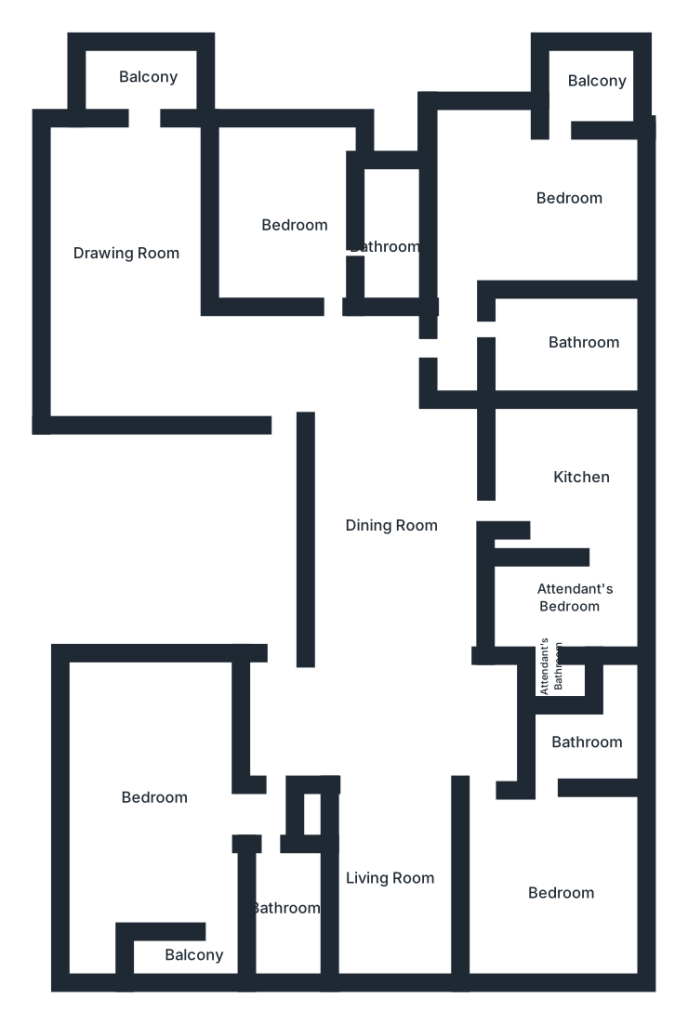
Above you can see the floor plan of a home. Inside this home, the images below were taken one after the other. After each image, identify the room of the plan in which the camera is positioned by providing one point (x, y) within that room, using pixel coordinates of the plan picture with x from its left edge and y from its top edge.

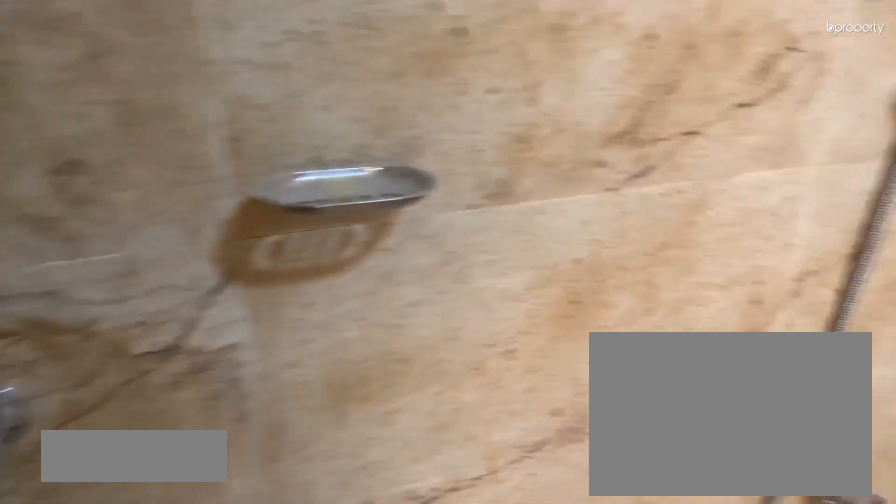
(554, 327)
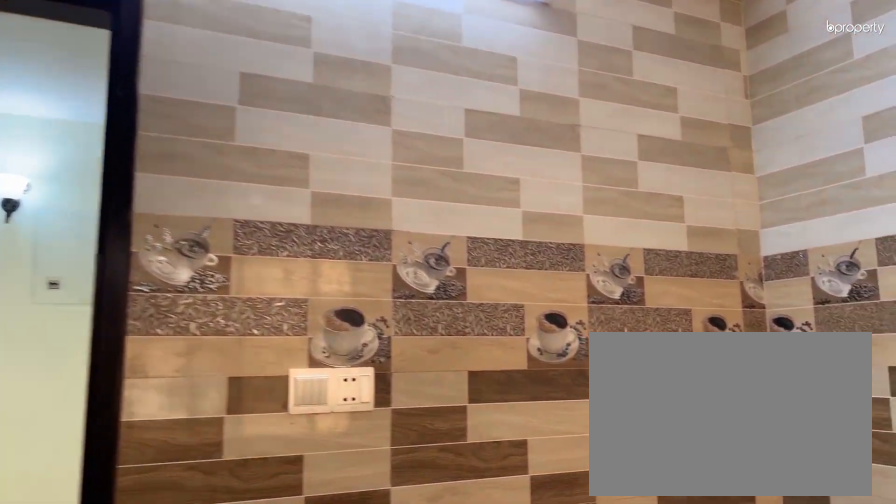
(537, 503)
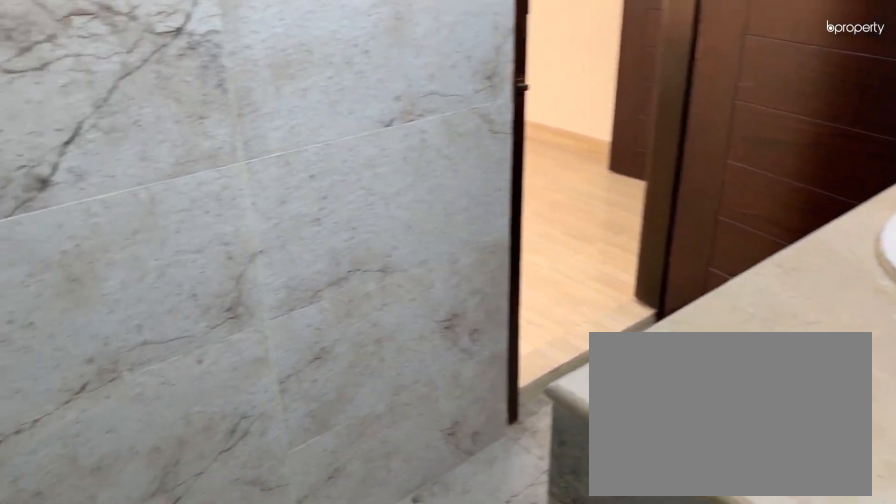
(585, 742)
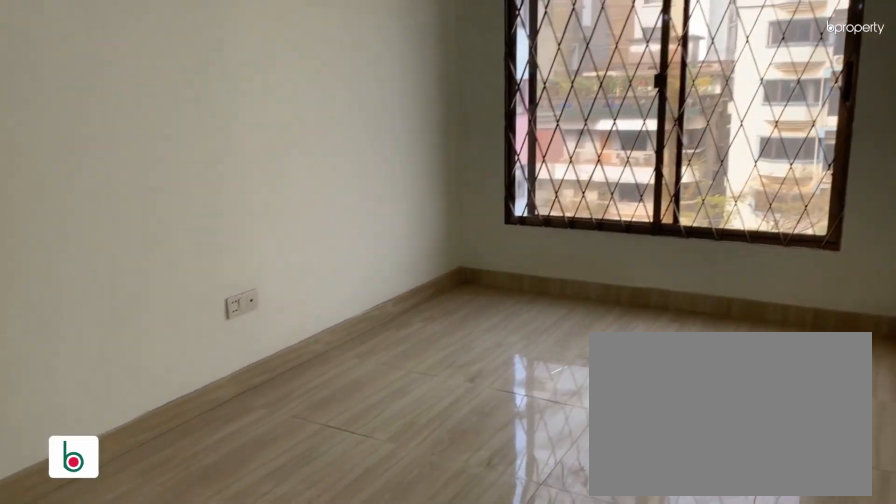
(383, 886)
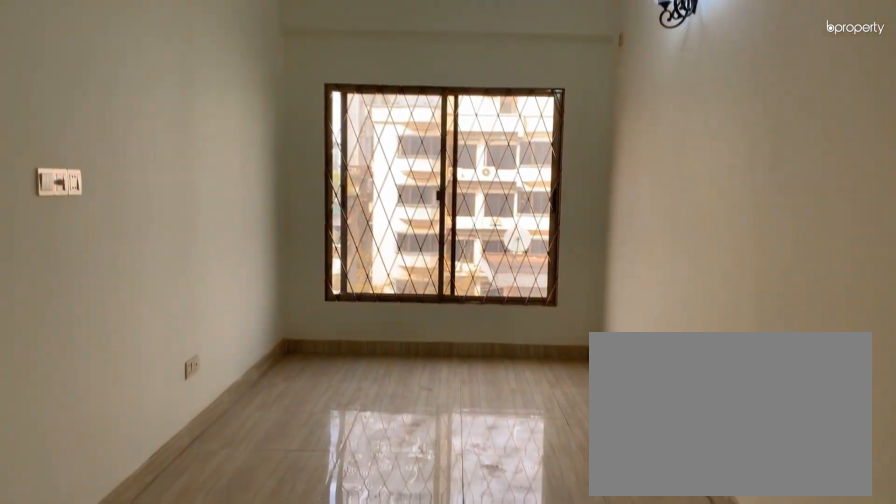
(381, 868)
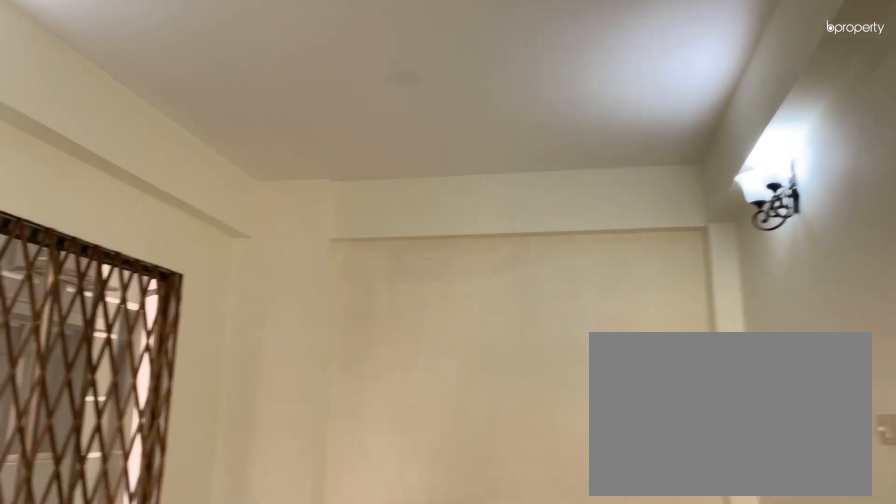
(146, 807)
